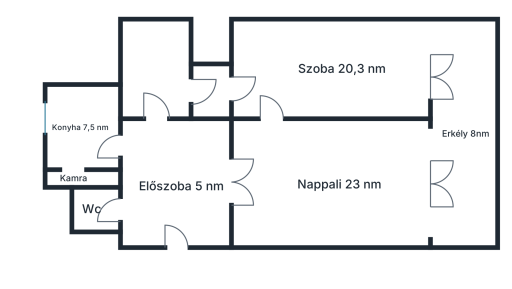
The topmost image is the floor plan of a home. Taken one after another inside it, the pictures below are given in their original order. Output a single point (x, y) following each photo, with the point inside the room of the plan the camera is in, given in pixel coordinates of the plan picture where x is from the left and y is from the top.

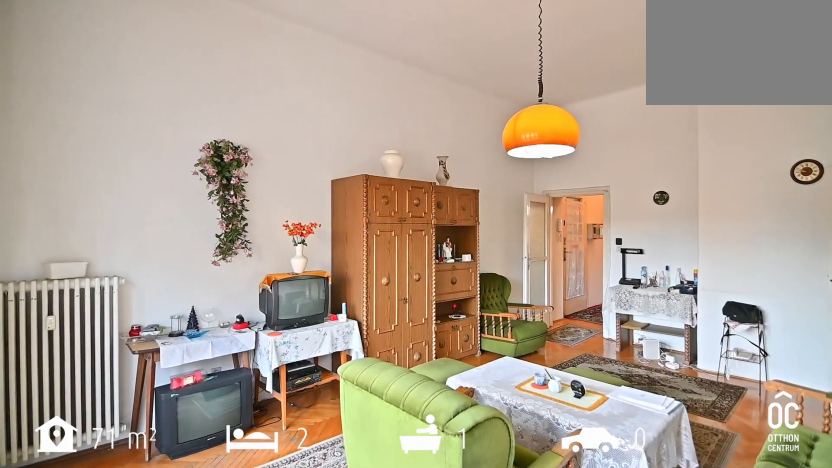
(358, 192)
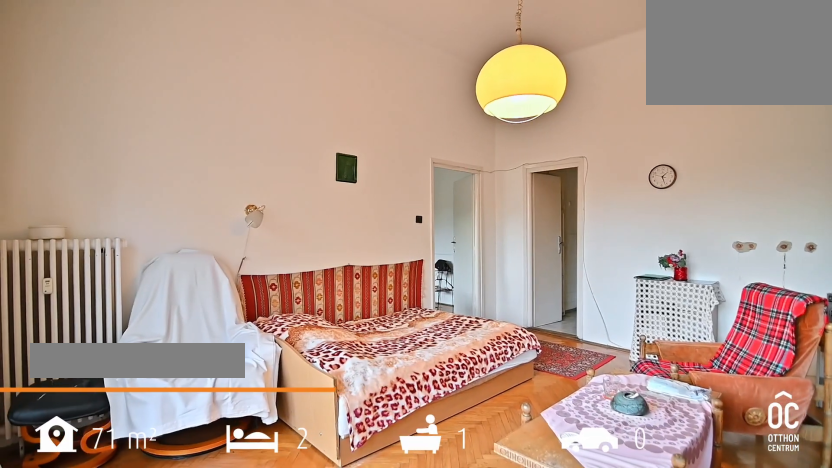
(359, 69)
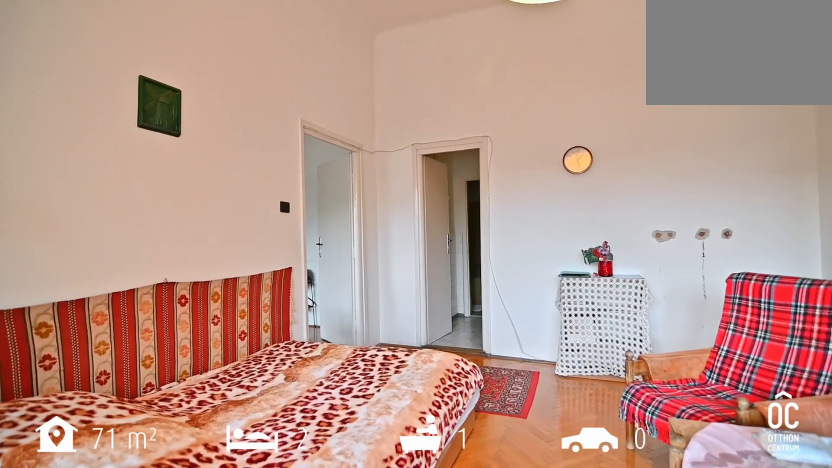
(359, 69)
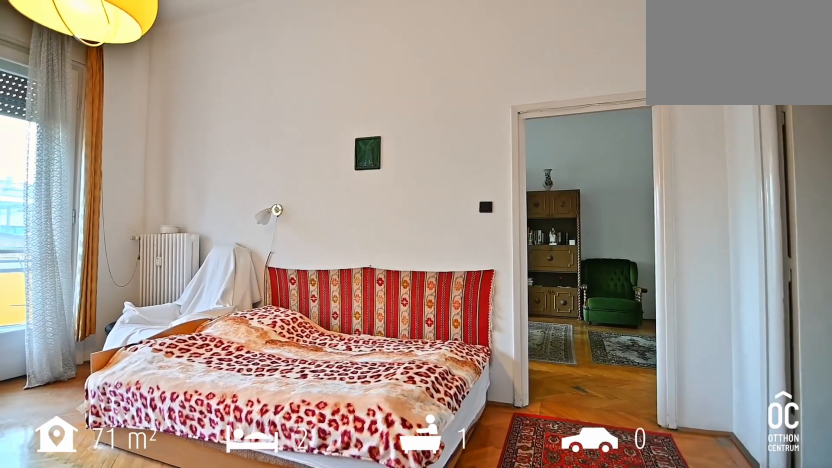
(358, 69)
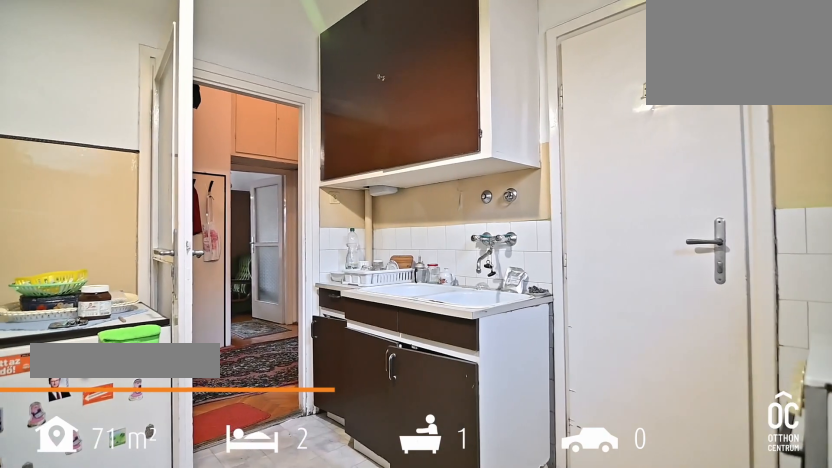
(81, 129)
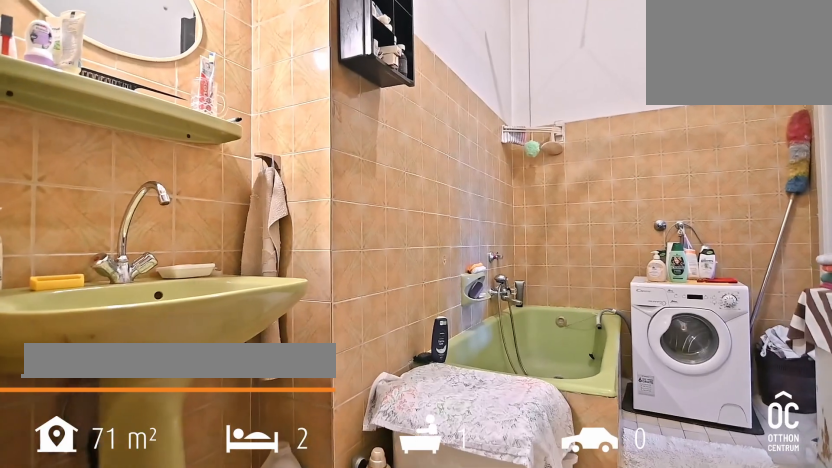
(157, 74)
